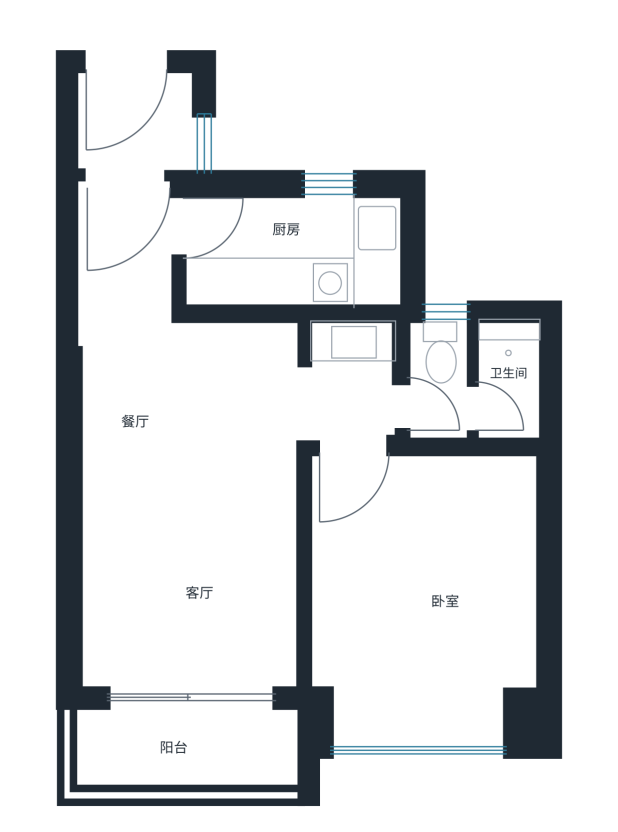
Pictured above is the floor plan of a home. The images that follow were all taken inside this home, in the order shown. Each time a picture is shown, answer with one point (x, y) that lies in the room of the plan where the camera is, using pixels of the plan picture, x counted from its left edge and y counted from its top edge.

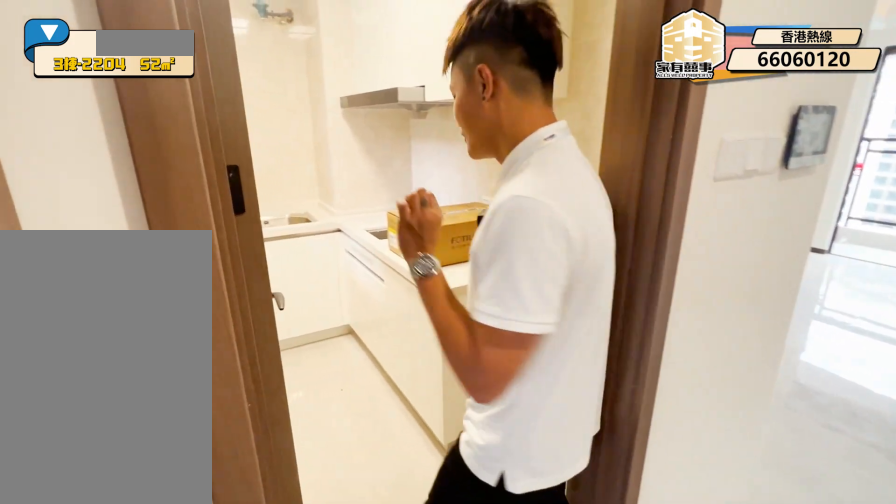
(209, 253)
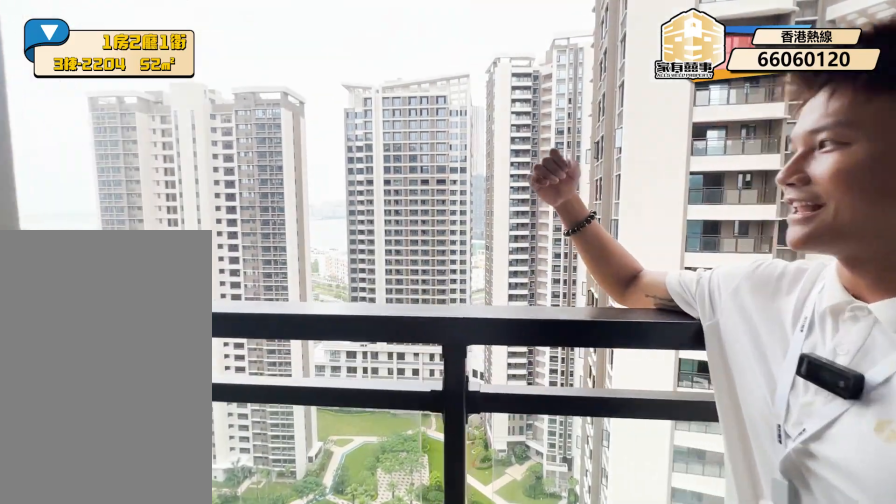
(158, 757)
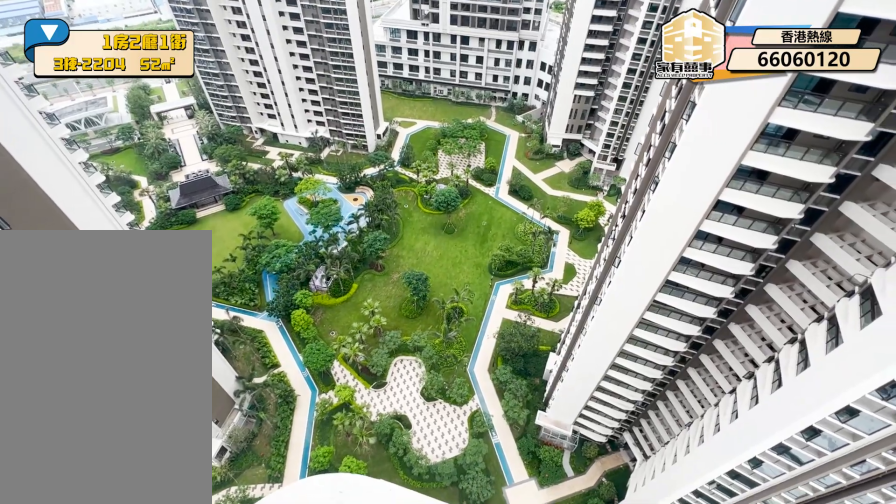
(158, 757)
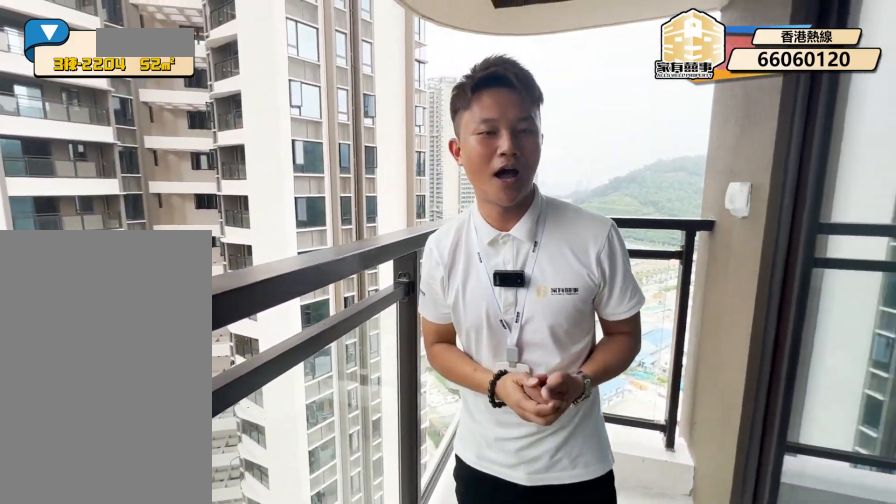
(158, 757)
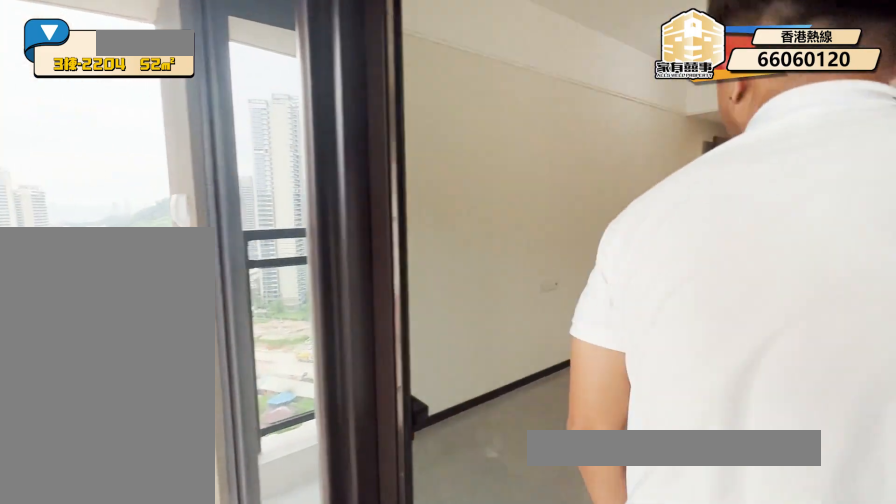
(158, 682)
